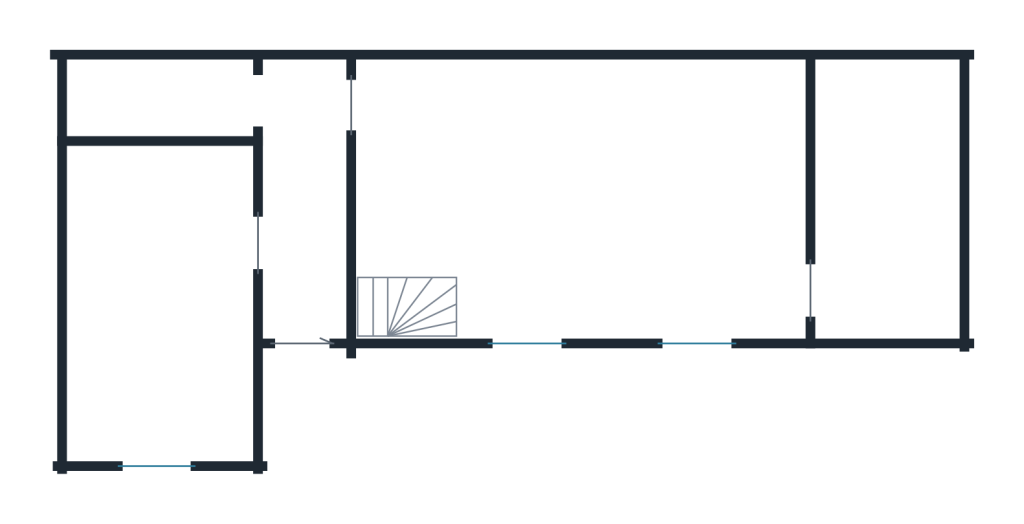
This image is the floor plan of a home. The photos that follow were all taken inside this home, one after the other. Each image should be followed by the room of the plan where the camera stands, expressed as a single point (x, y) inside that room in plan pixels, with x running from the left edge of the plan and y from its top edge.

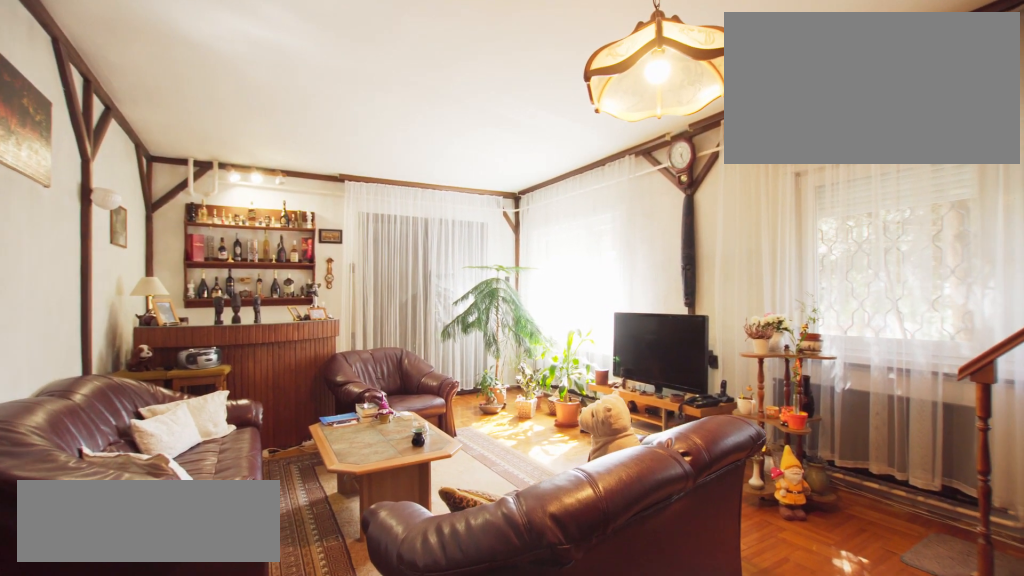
(590, 219)
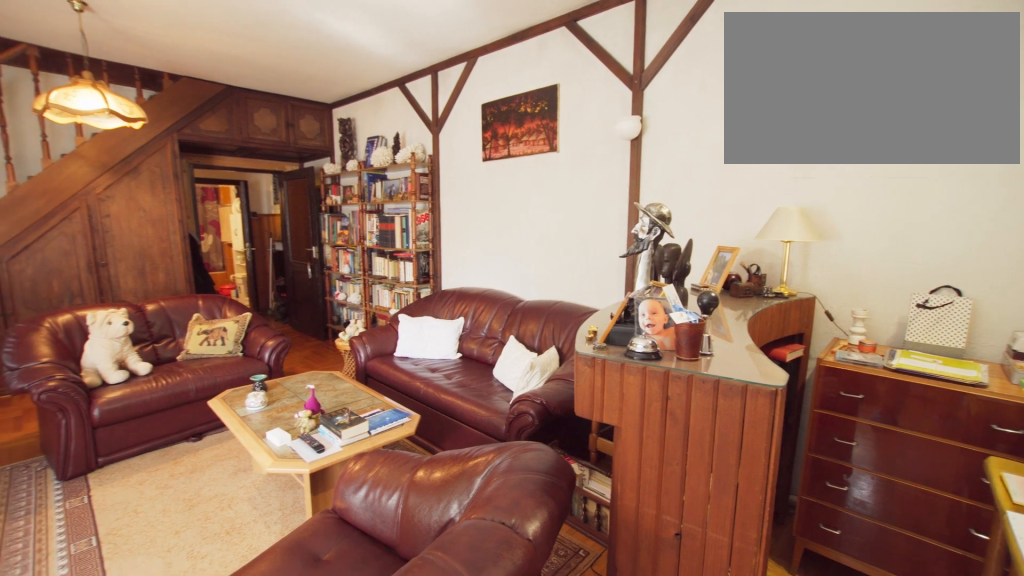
(592, 219)
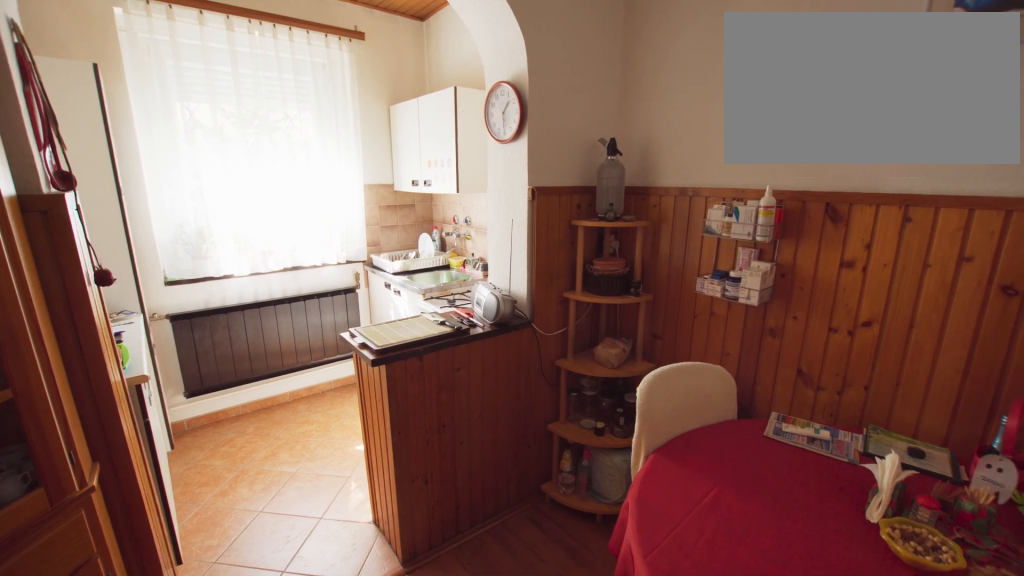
(164, 312)
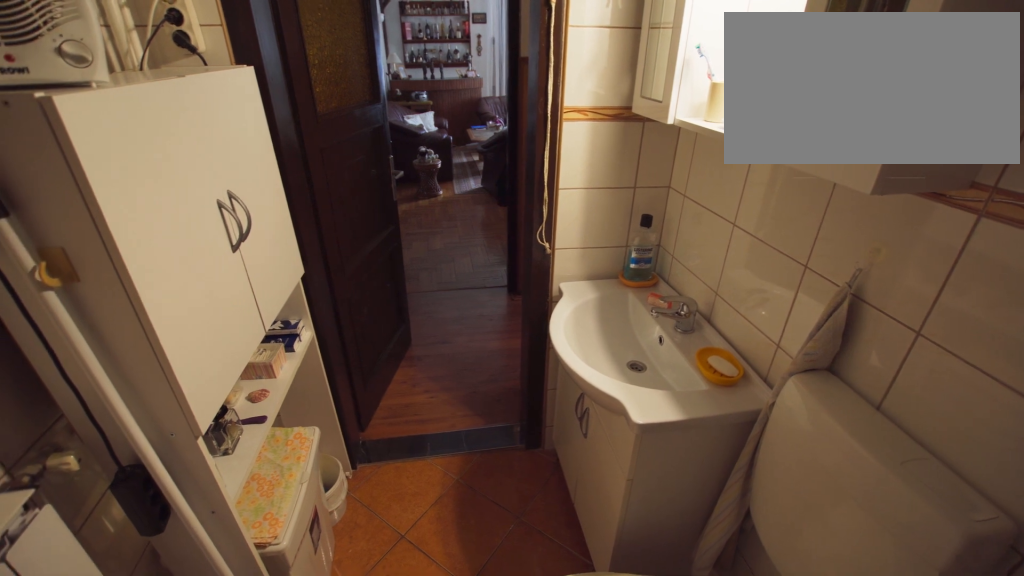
(164, 98)
